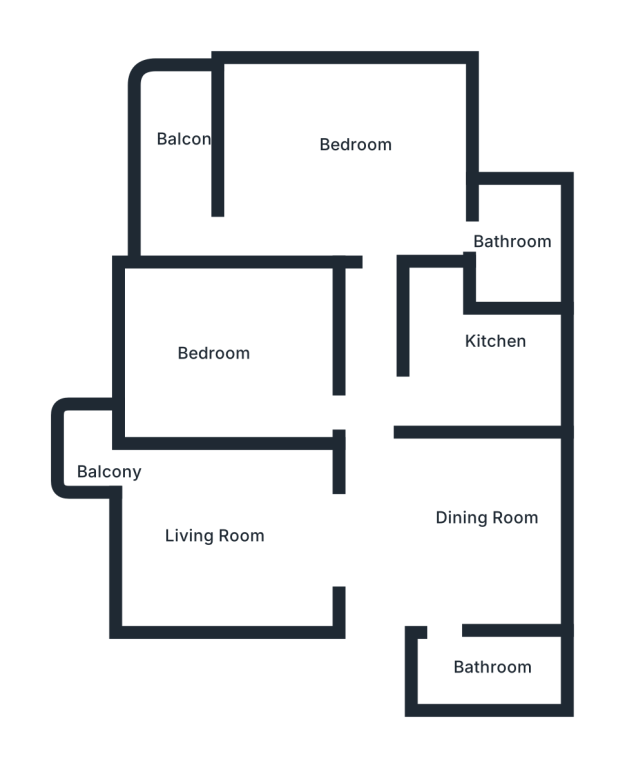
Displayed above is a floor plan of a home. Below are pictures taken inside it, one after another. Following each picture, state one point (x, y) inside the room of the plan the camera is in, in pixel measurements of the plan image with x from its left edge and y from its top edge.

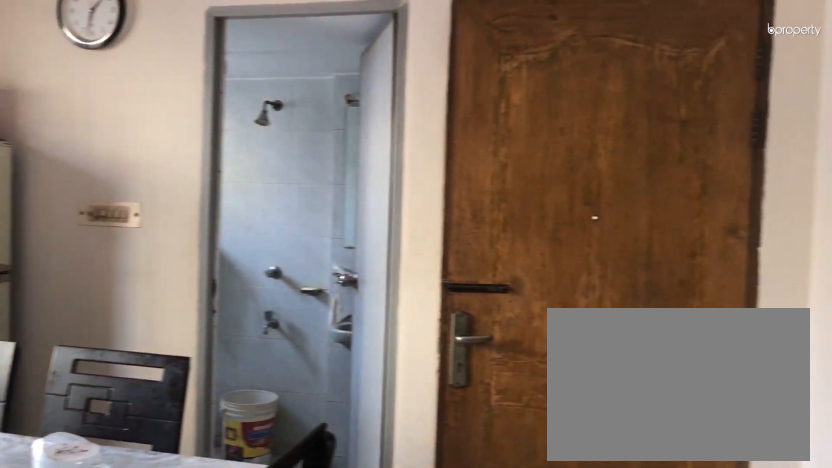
(447, 522)
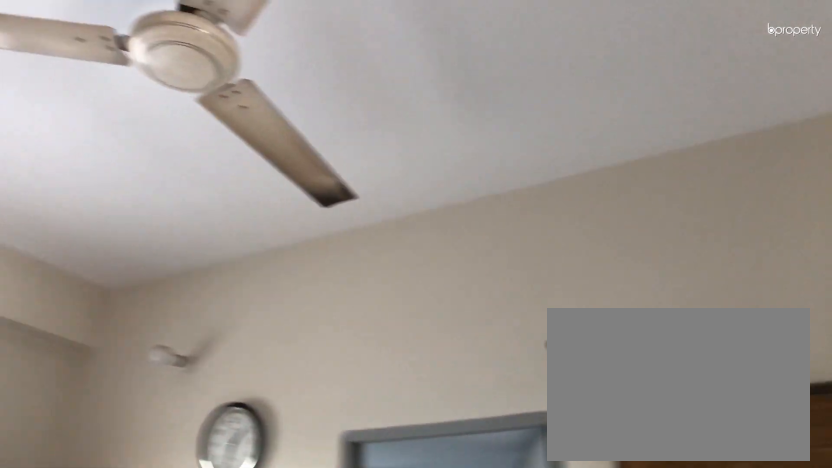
(447, 522)
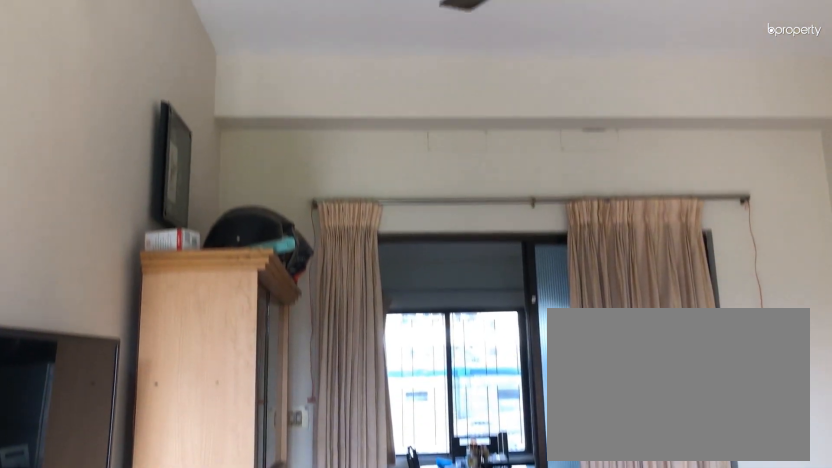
(215, 530)
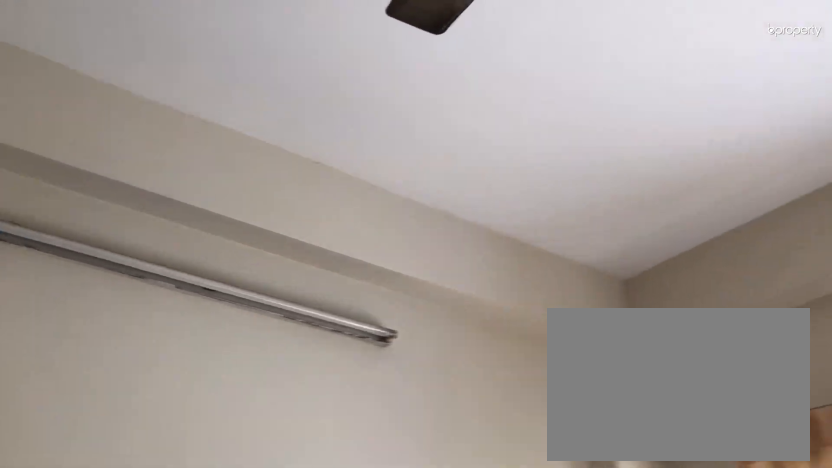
(215, 530)
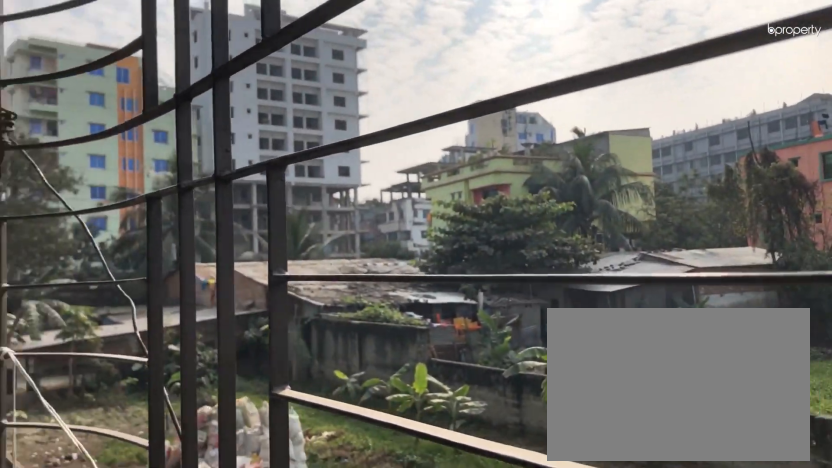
(86, 444)
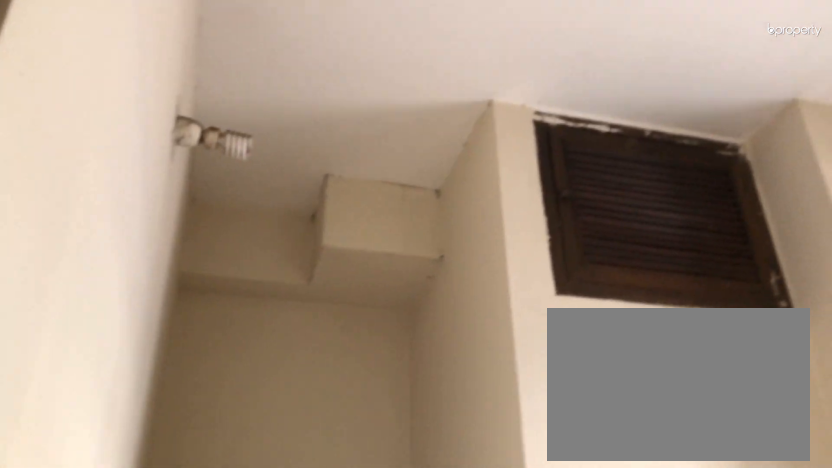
(462, 382)
